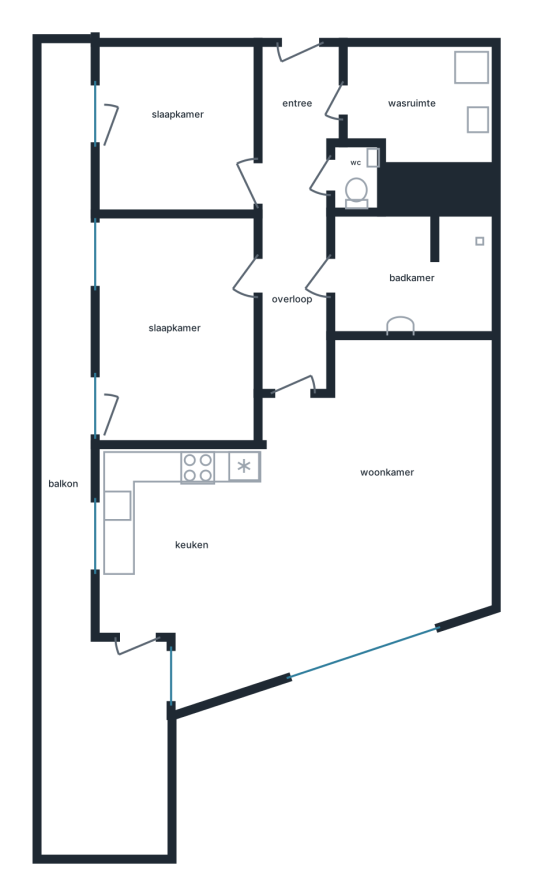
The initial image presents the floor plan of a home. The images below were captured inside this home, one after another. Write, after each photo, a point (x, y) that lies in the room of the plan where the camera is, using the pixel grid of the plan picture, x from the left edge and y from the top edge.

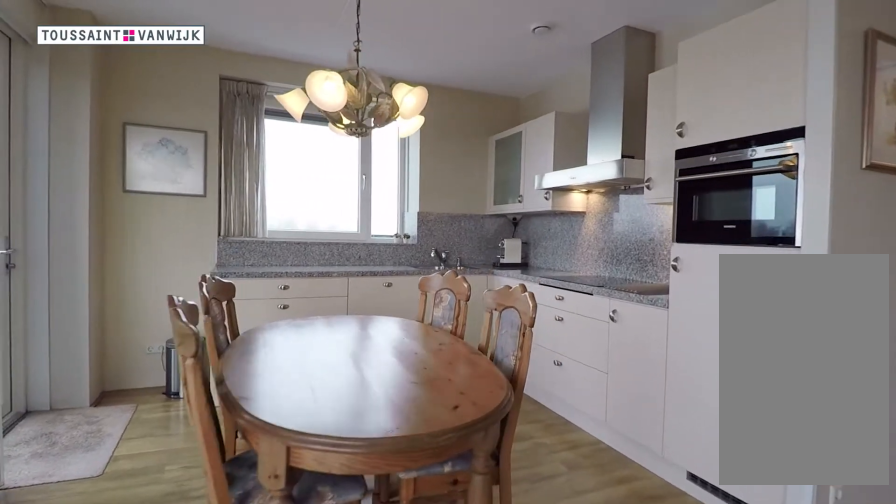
(187, 556)
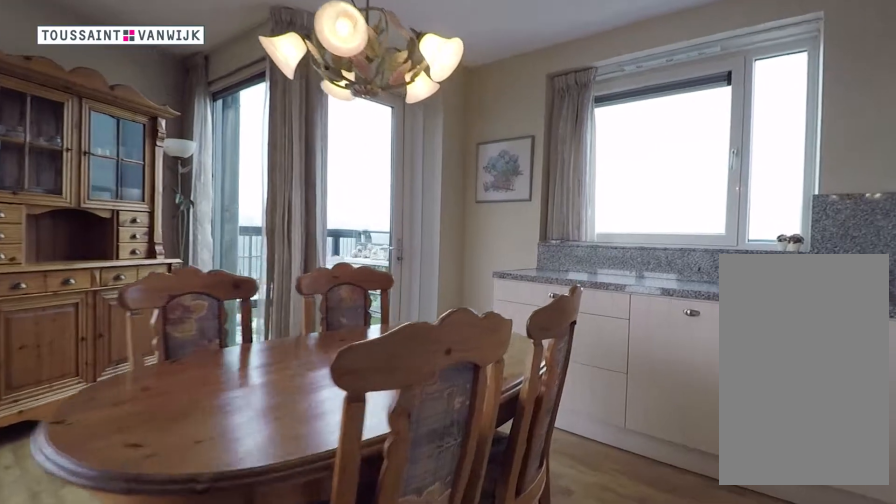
(187, 556)
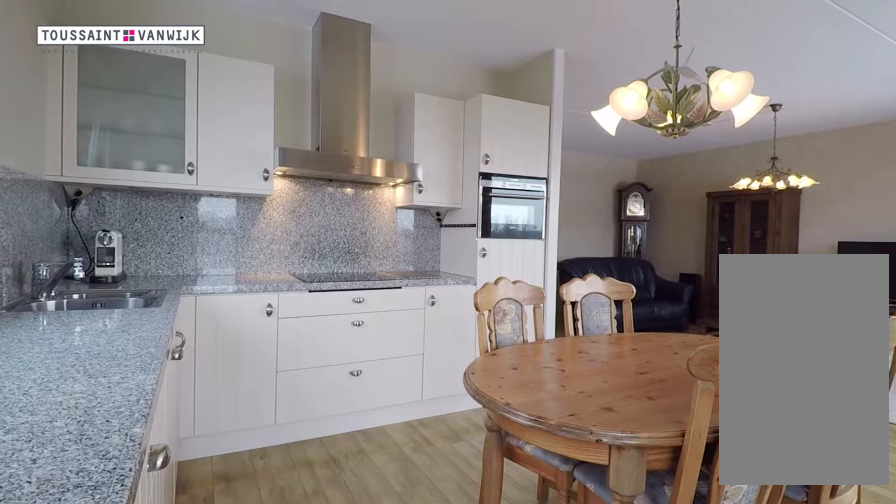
(166, 483)
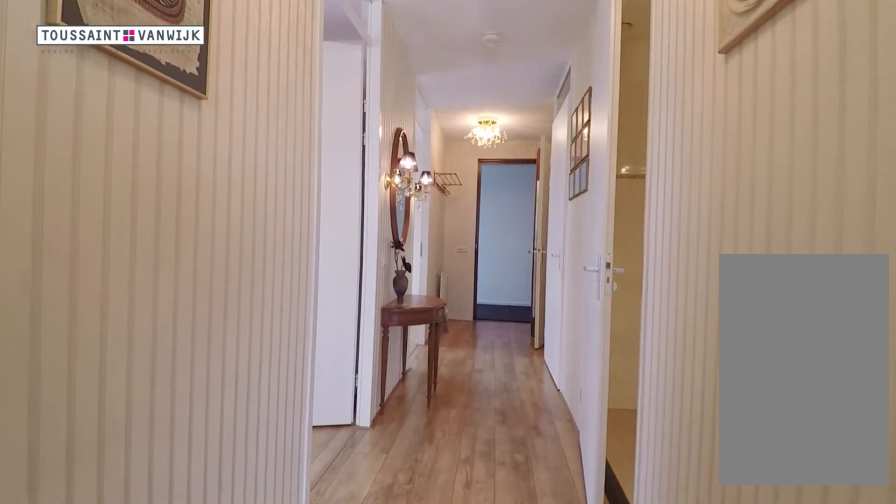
(296, 213)
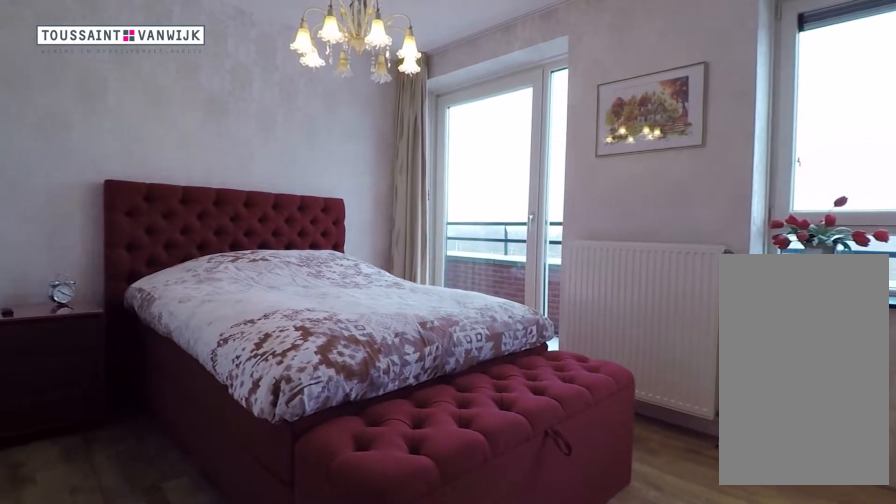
(180, 331)
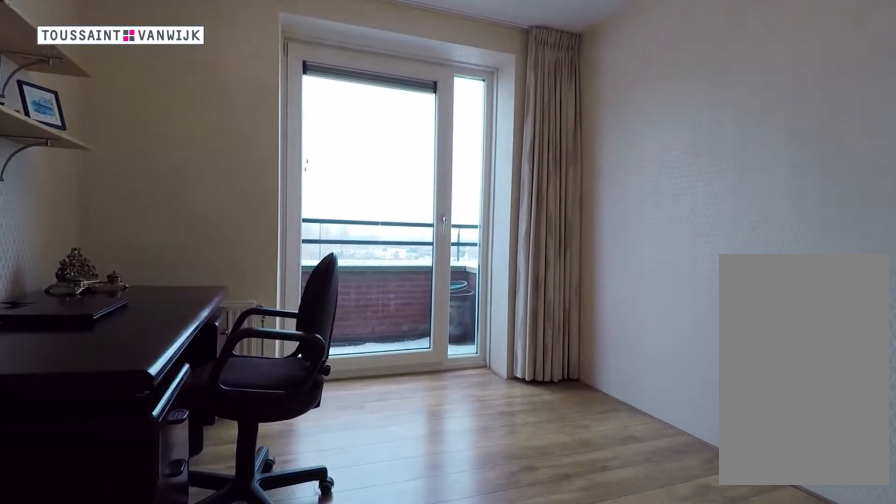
(179, 129)
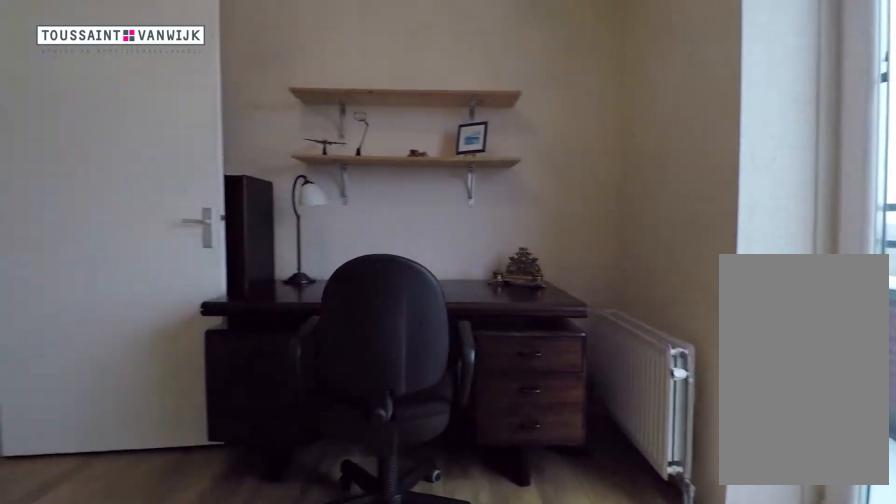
(179, 129)
